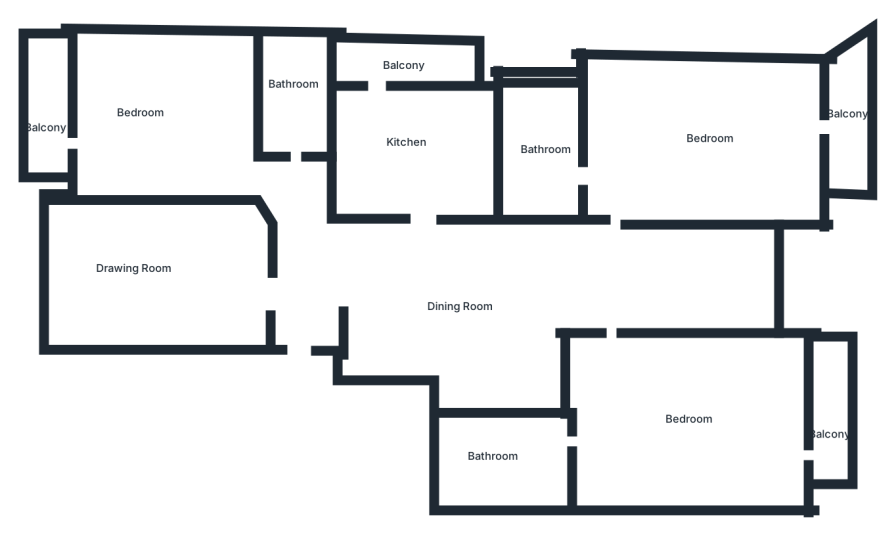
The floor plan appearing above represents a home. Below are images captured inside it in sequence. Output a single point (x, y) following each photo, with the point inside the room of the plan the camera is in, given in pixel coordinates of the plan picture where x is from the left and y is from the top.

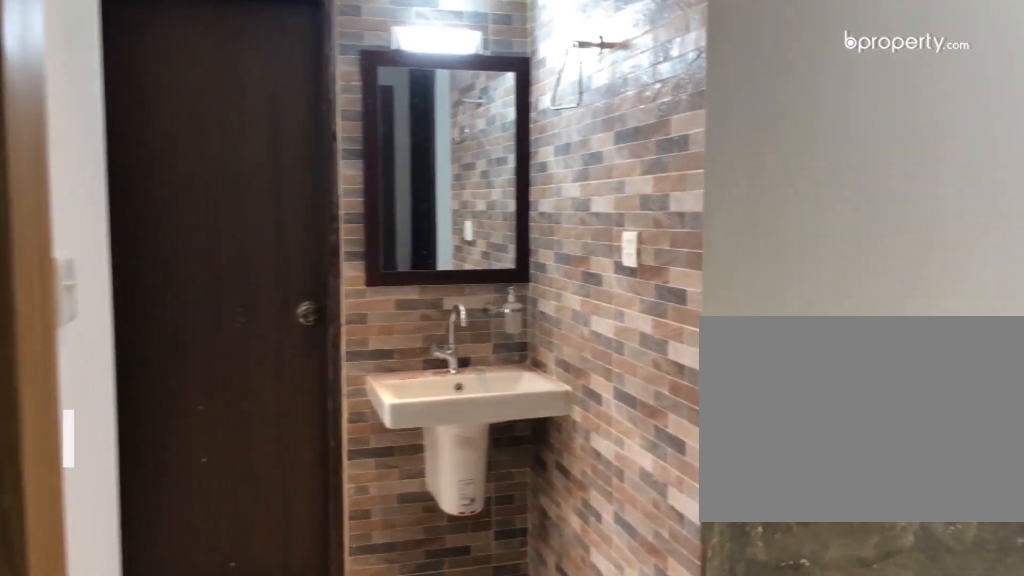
(299, 291)
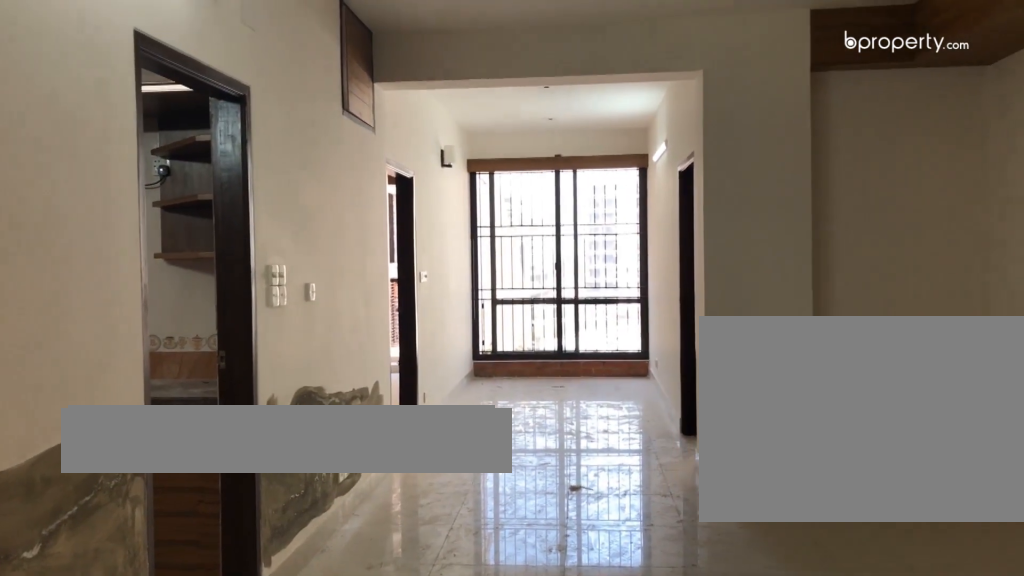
(299, 291)
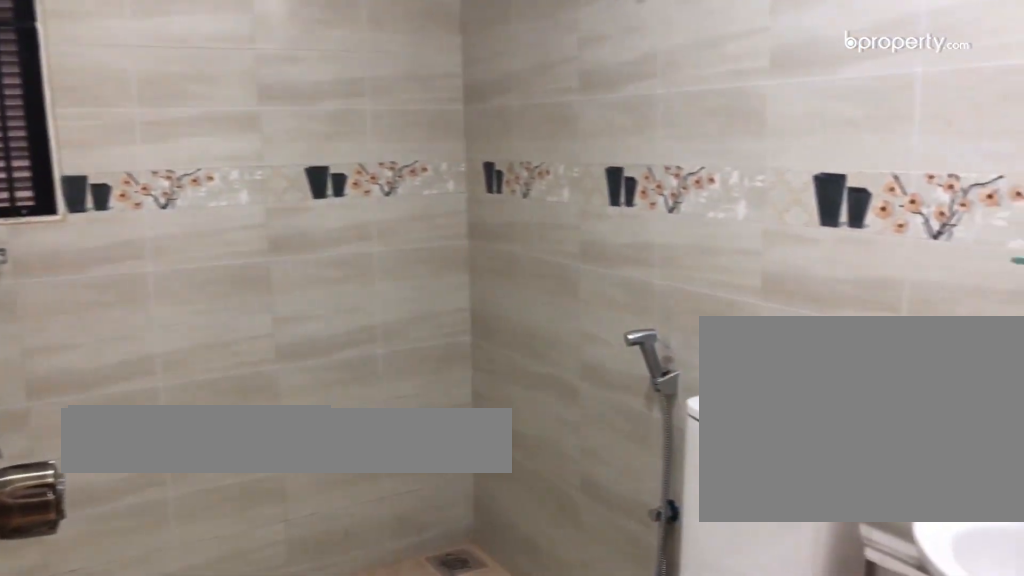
(299, 109)
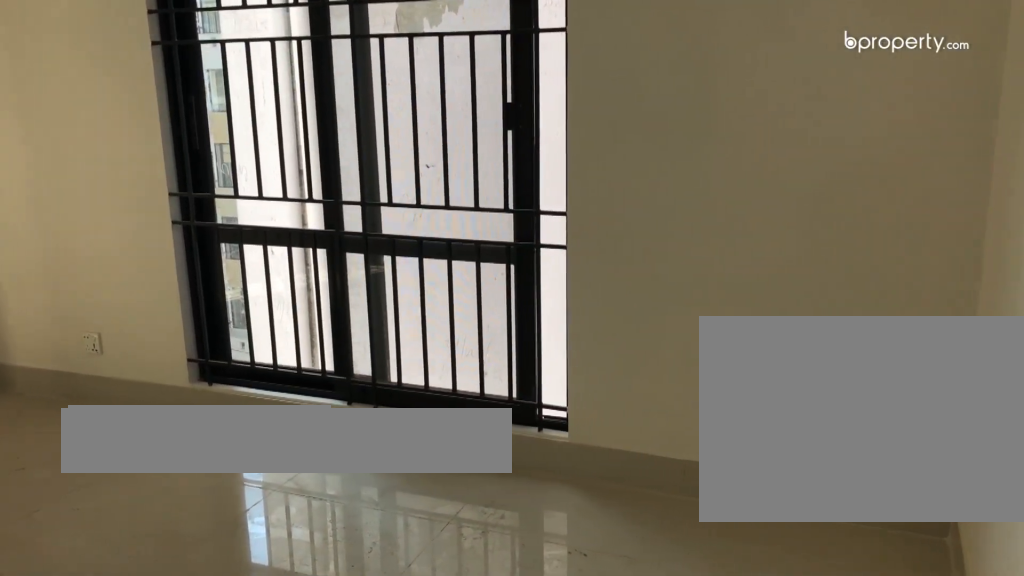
(161, 125)
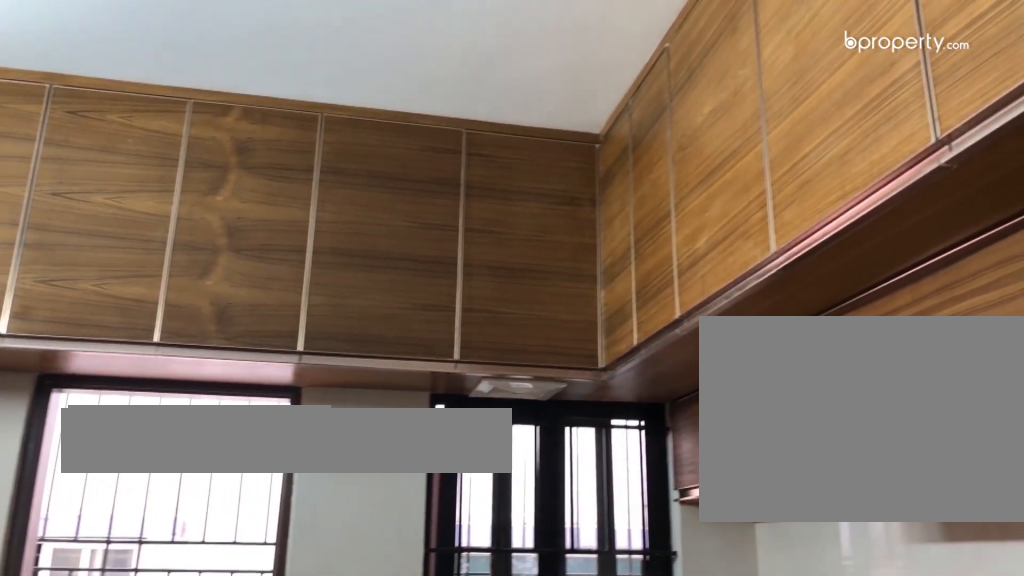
(421, 150)
